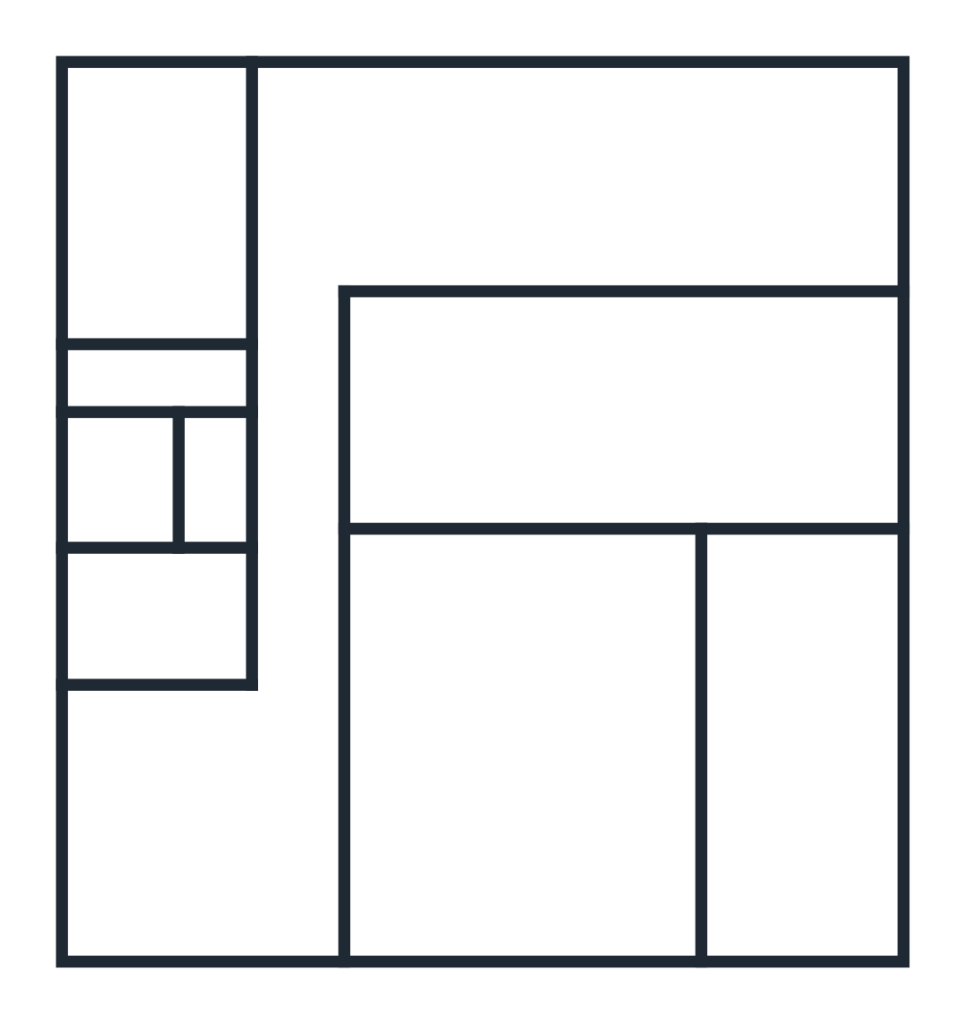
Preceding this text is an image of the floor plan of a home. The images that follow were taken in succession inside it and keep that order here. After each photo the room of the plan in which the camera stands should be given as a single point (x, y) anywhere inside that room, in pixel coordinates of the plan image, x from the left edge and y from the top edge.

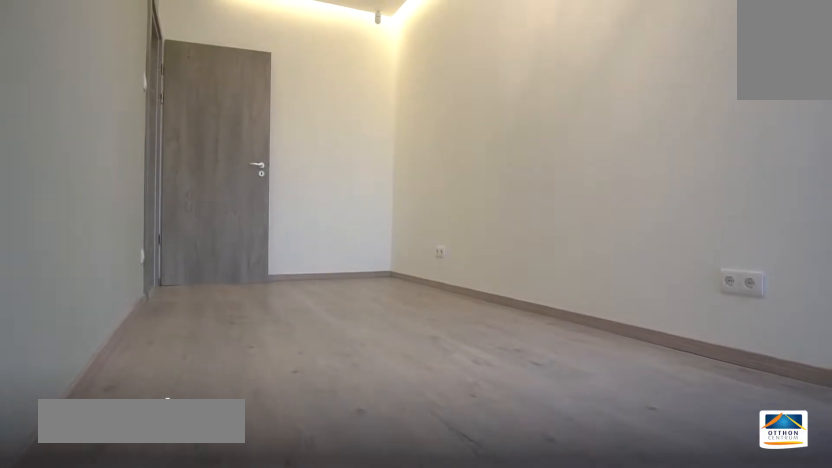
(585, 184)
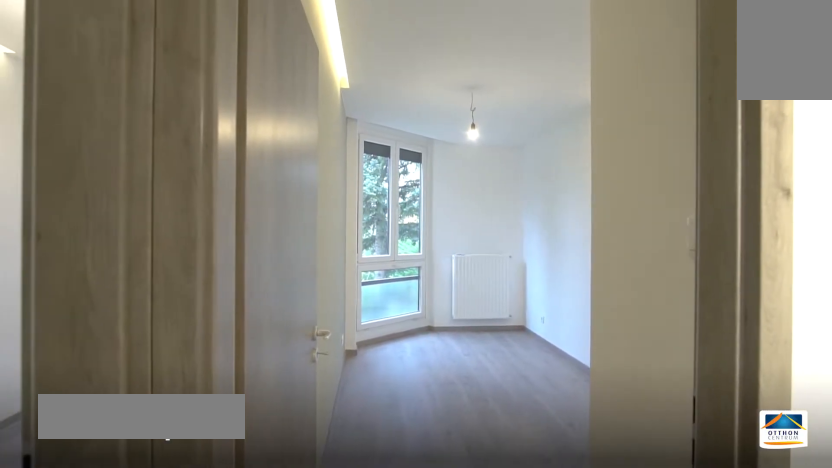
(597, 412)
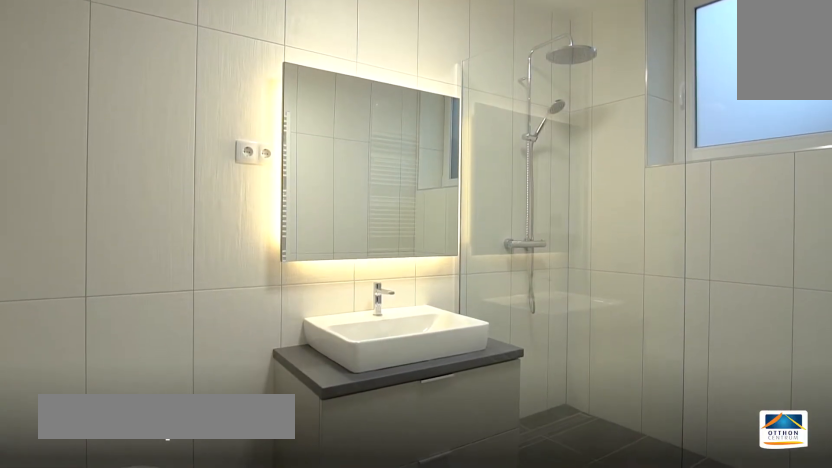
(155, 228)
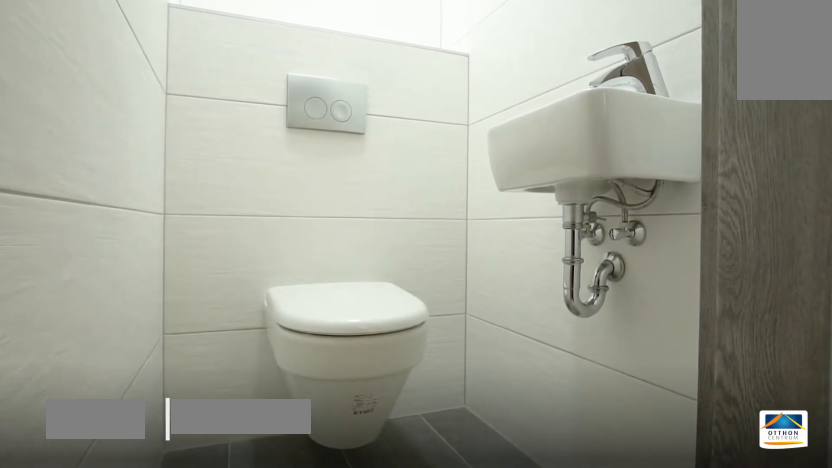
(137, 474)
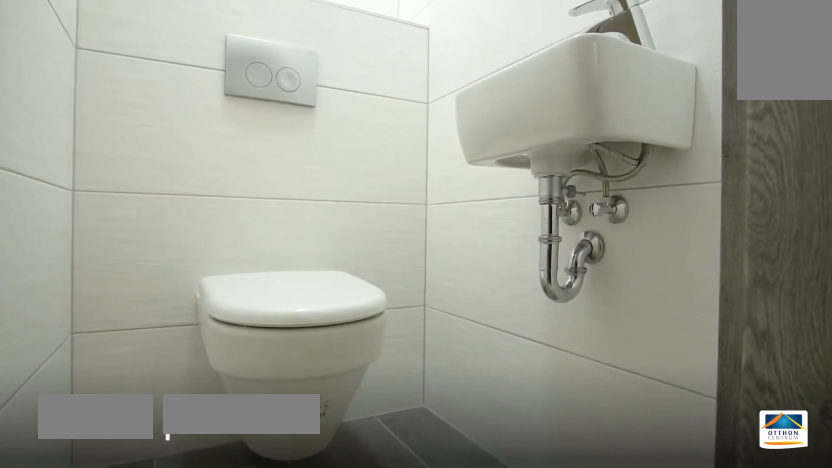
(136, 473)
